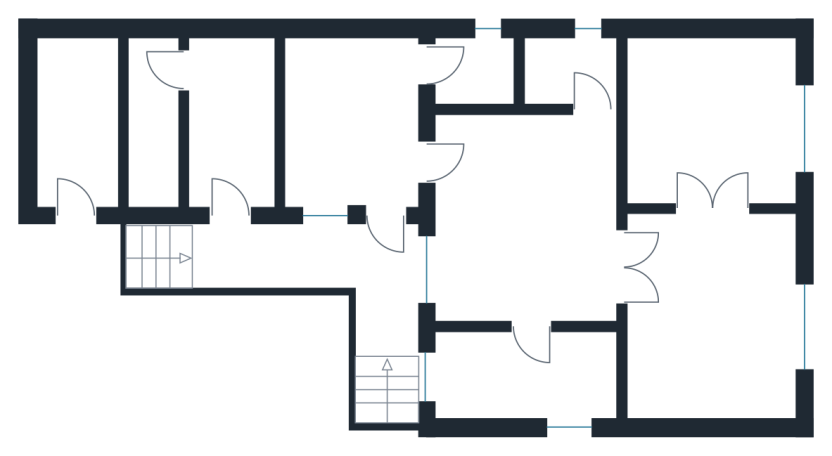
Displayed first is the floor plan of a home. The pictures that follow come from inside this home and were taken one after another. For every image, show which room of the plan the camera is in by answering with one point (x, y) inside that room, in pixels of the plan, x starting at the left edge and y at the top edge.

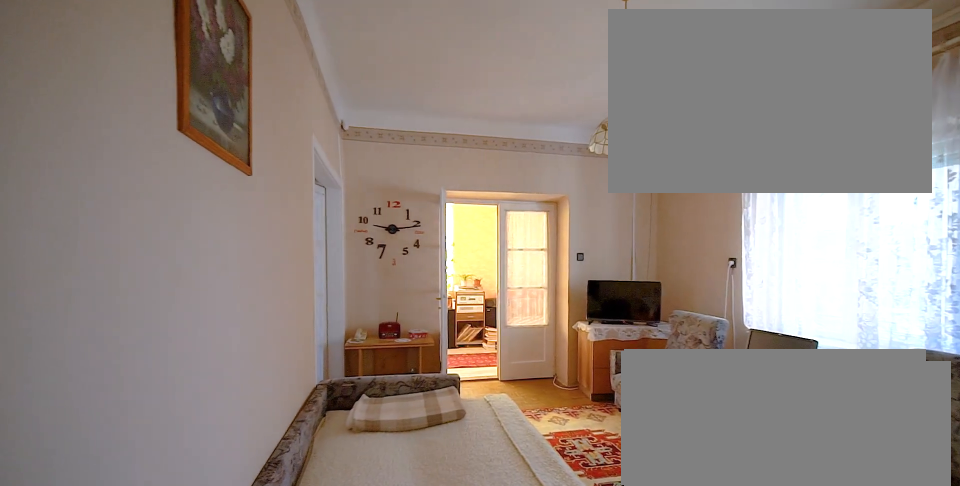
(529, 230)
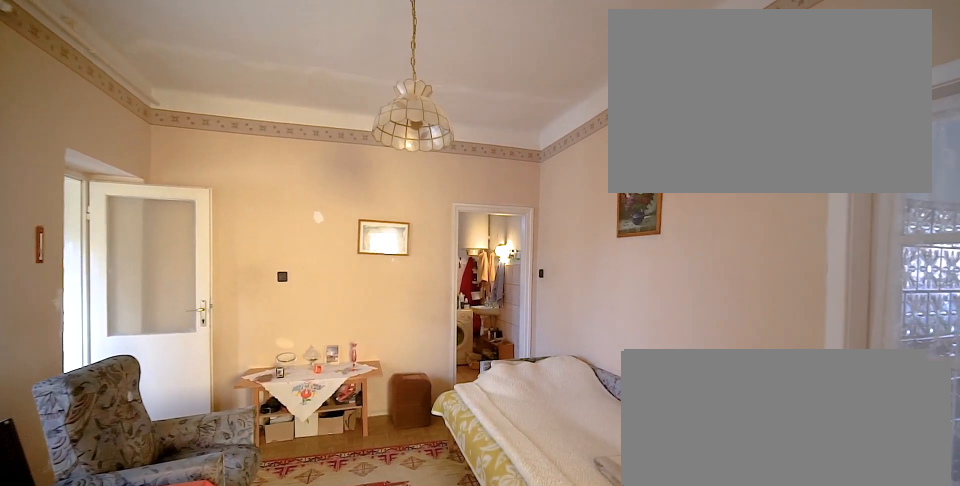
(529, 230)
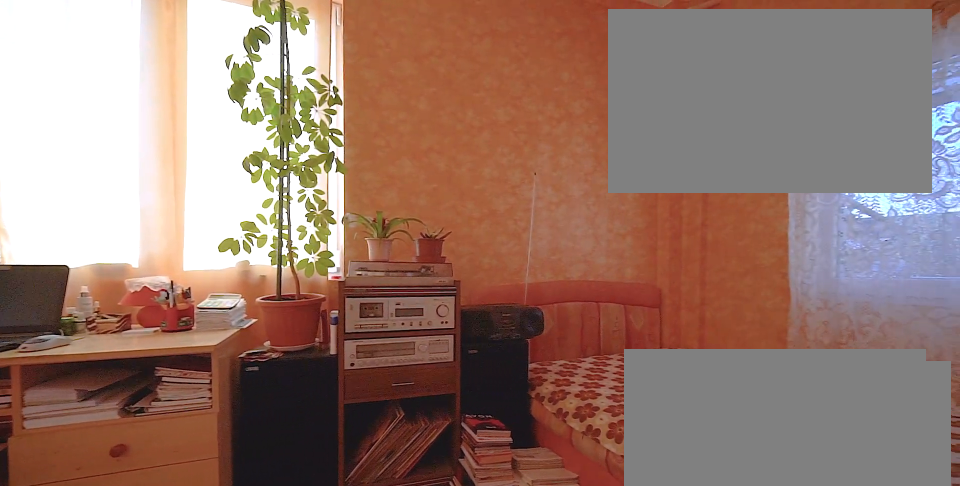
(529, 381)
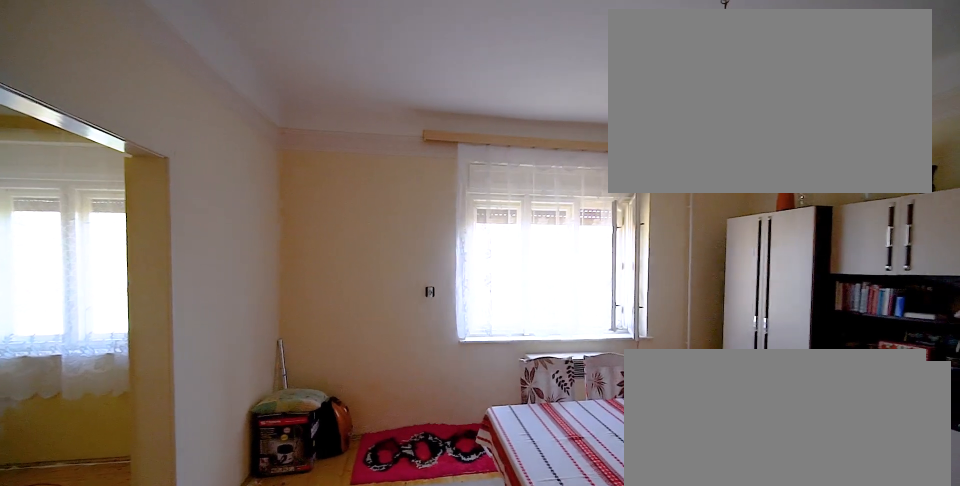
(714, 321)
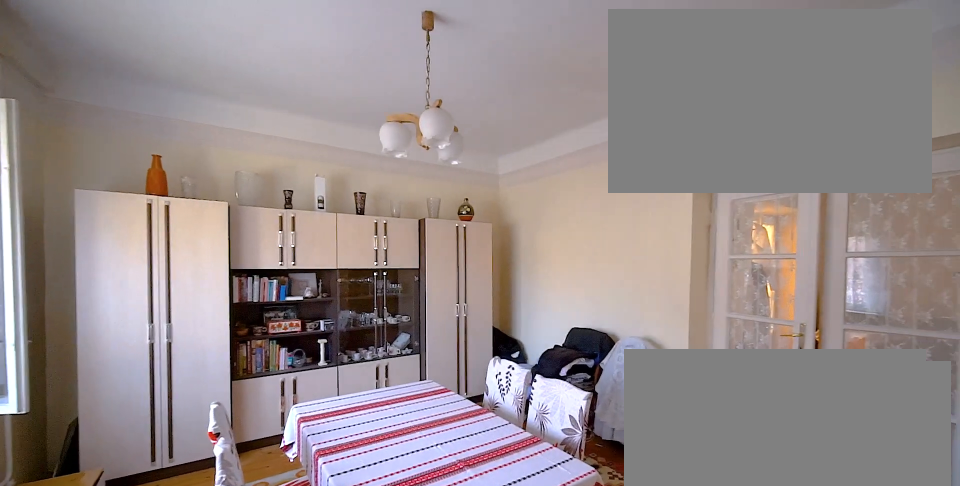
(713, 321)
